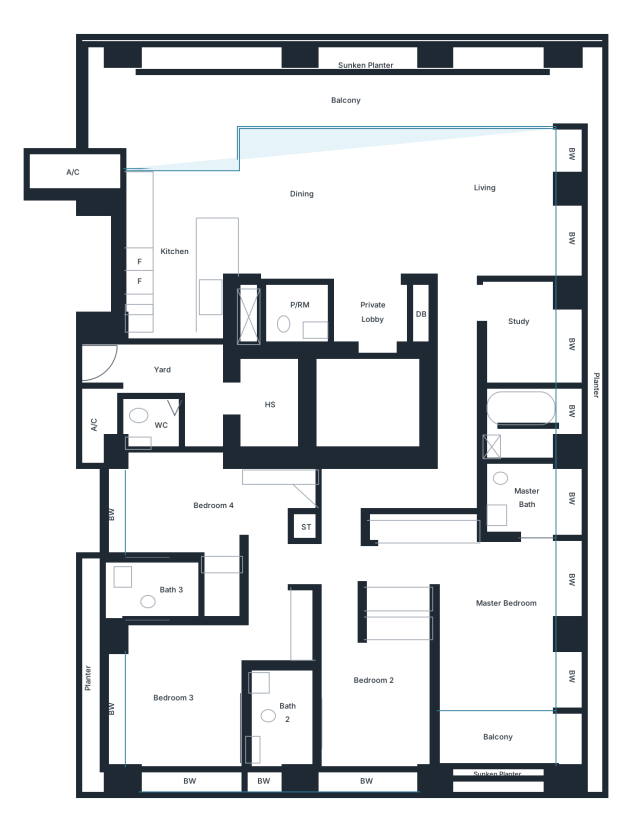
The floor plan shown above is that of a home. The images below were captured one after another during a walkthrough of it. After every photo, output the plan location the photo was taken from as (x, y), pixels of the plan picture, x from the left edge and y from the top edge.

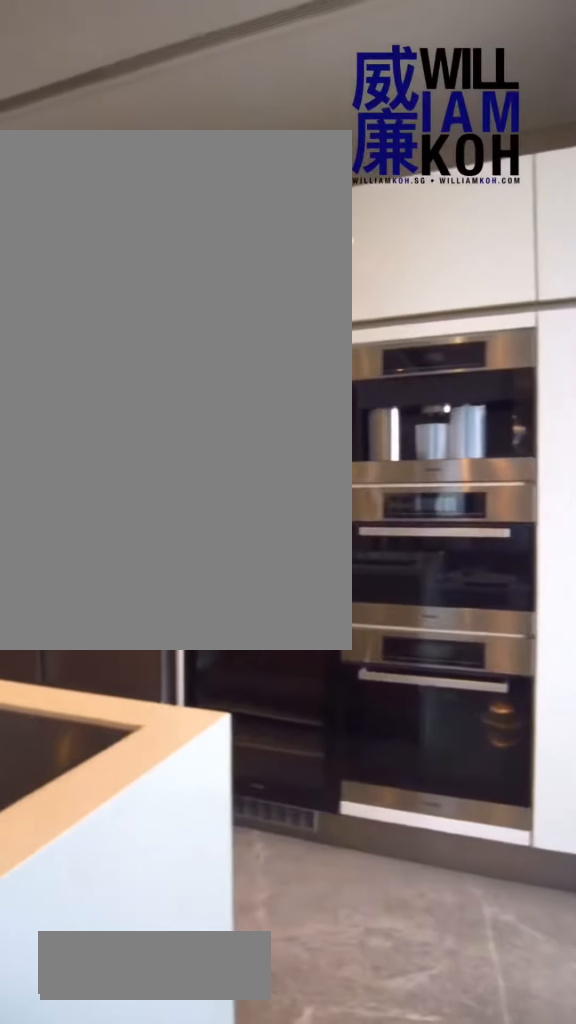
(221, 195)
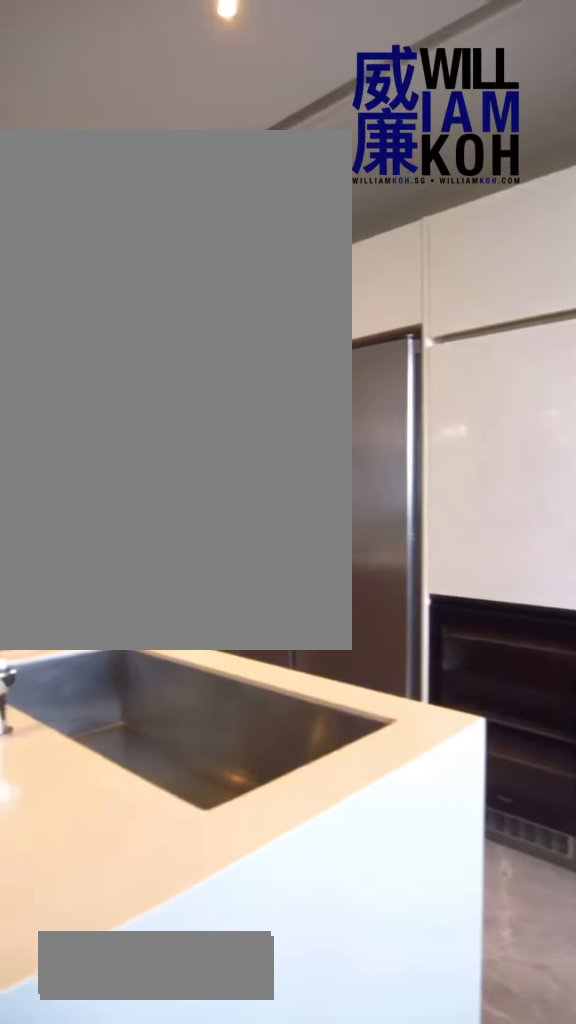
(221, 195)
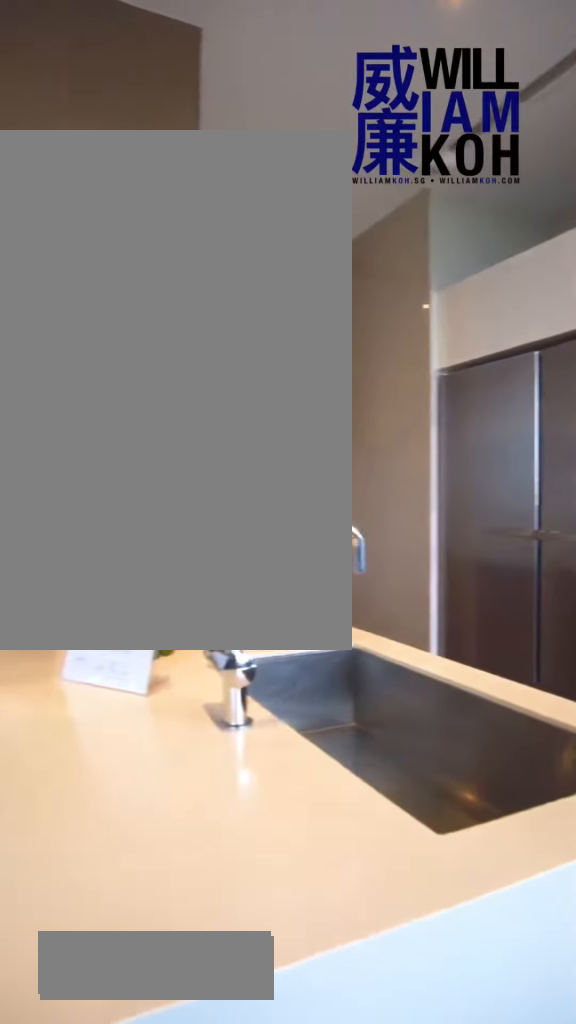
(221, 195)
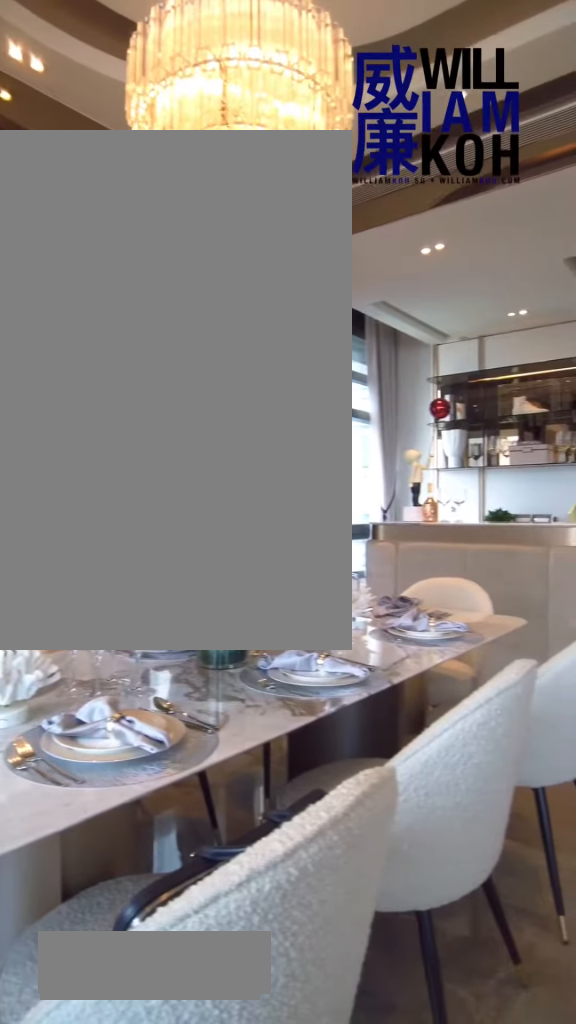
(489, 158)
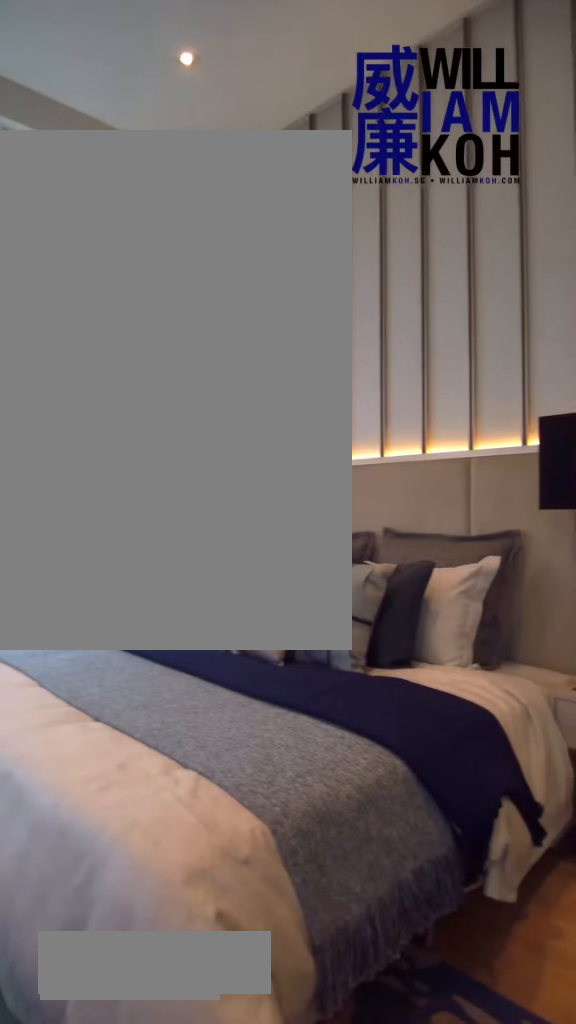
(541, 564)
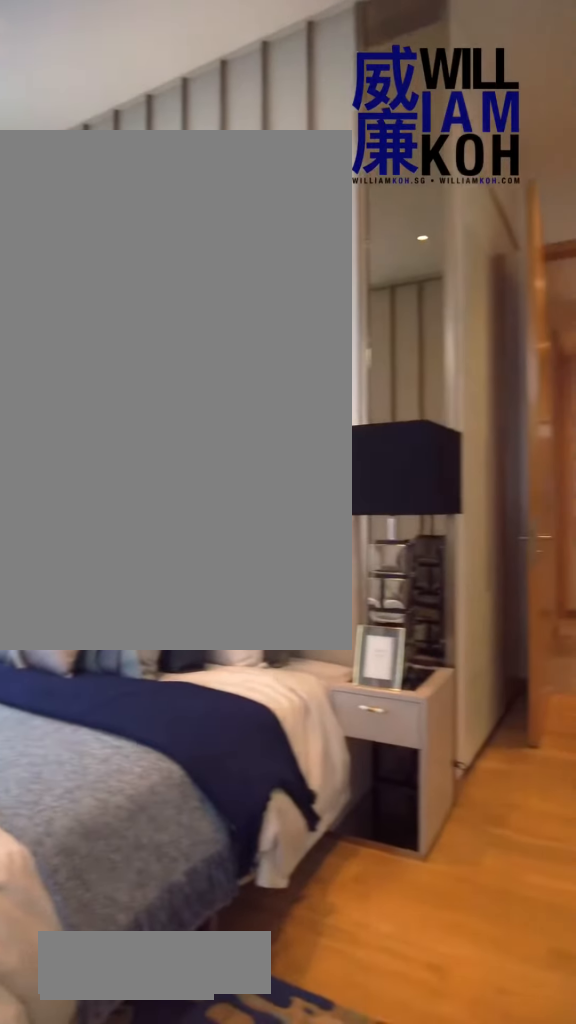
(541, 565)
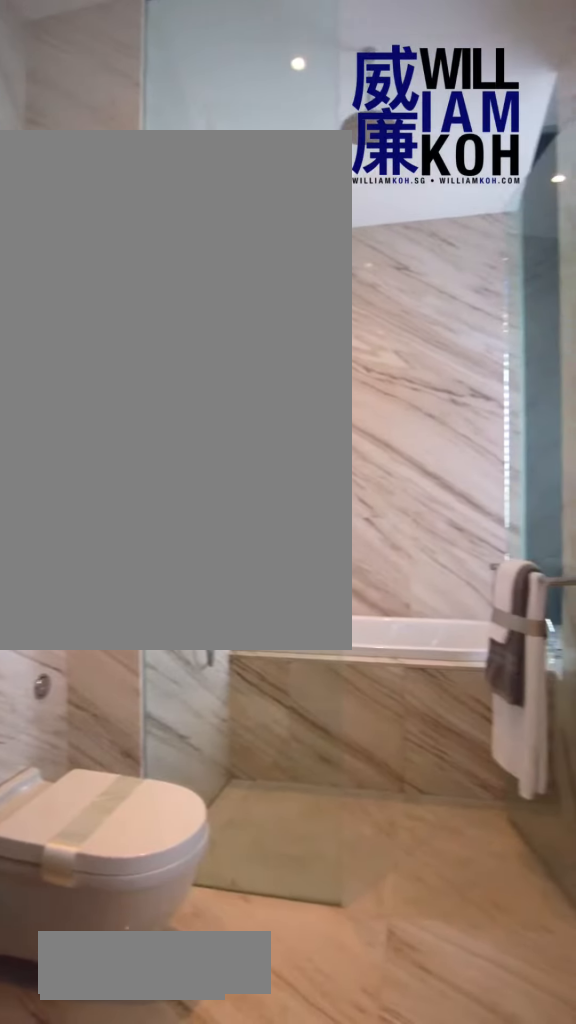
(531, 501)
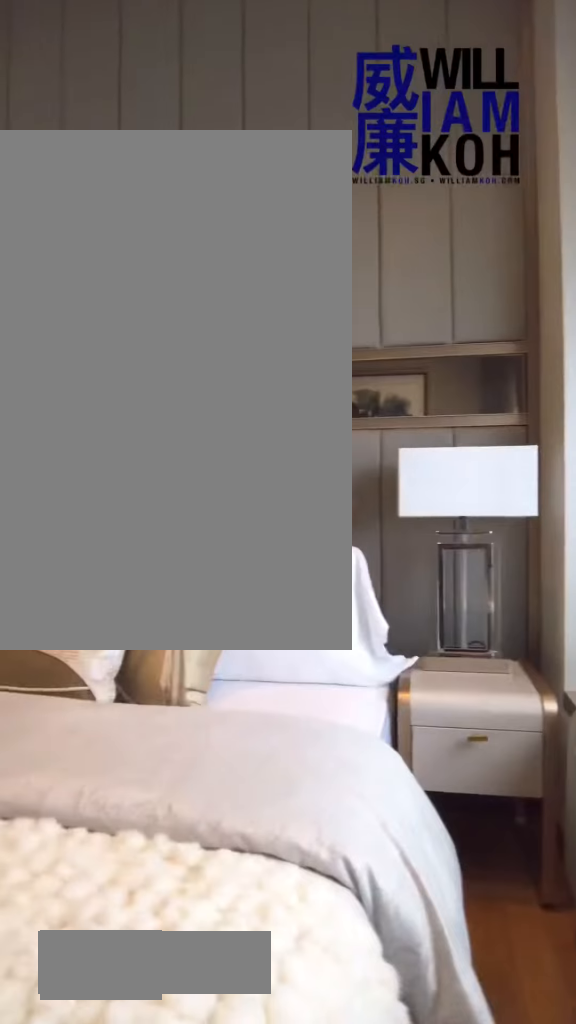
(335, 746)
